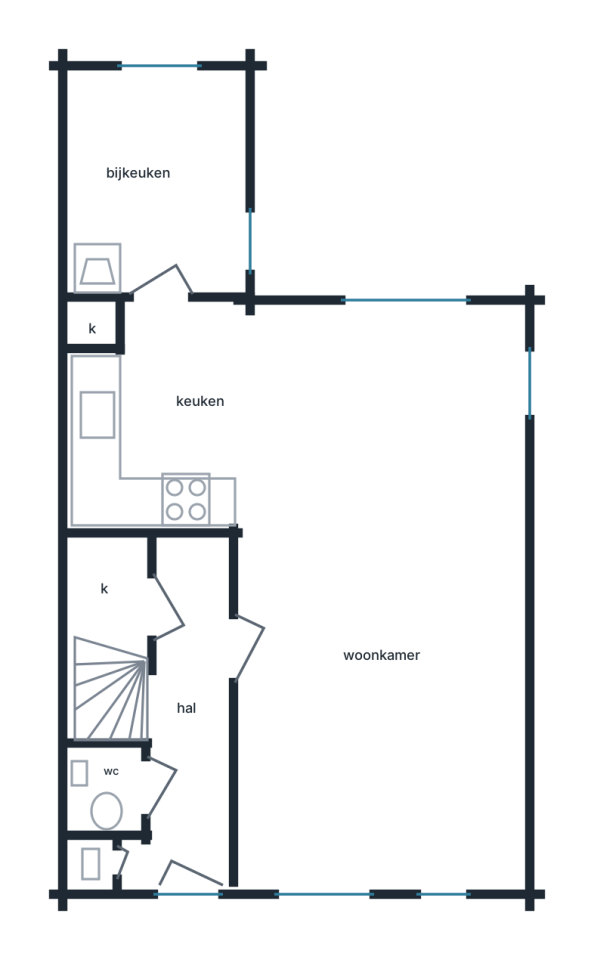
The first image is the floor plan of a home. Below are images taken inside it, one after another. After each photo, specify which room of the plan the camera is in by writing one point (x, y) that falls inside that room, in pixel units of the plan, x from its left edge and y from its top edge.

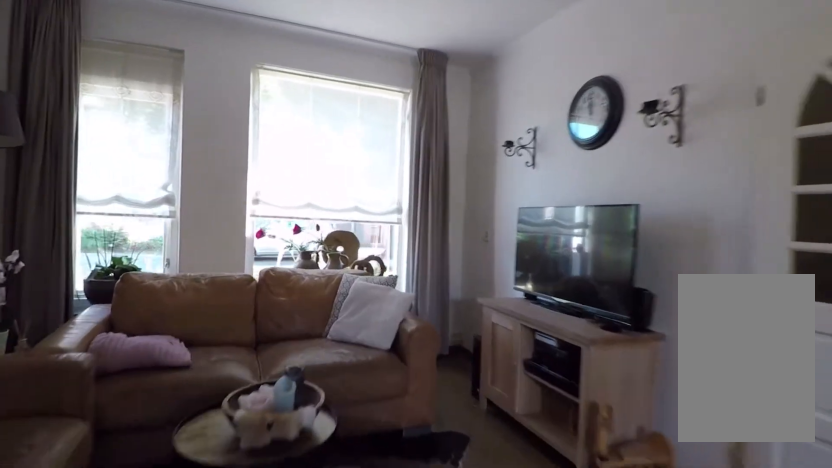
(378, 735)
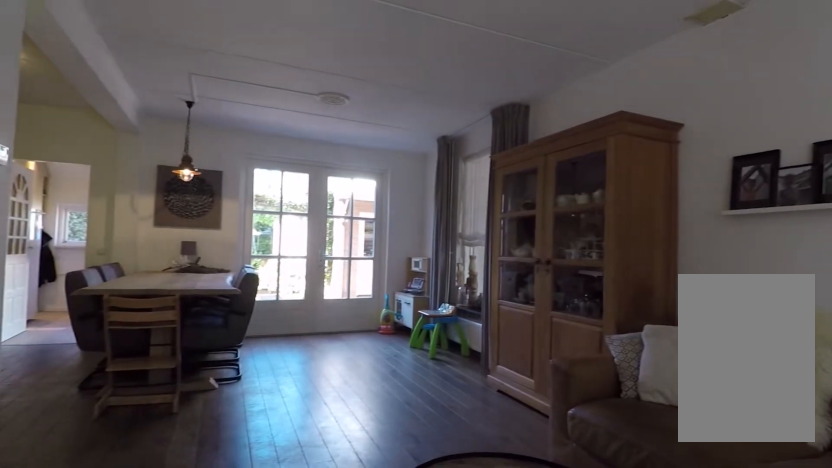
(378, 735)
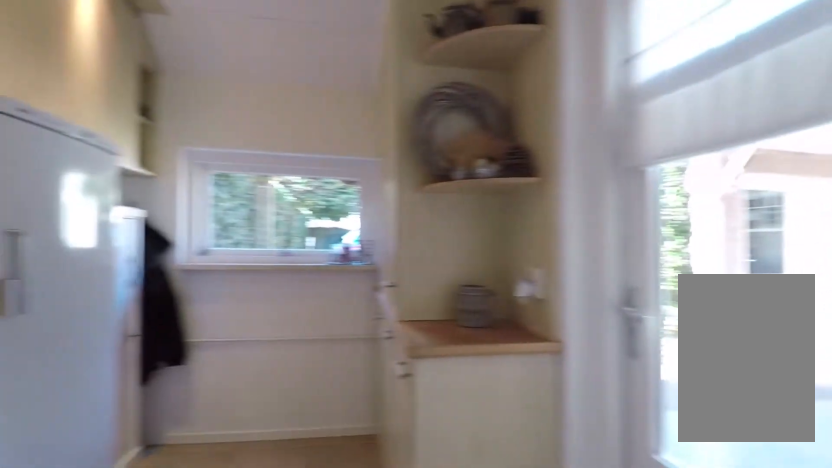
(156, 185)
